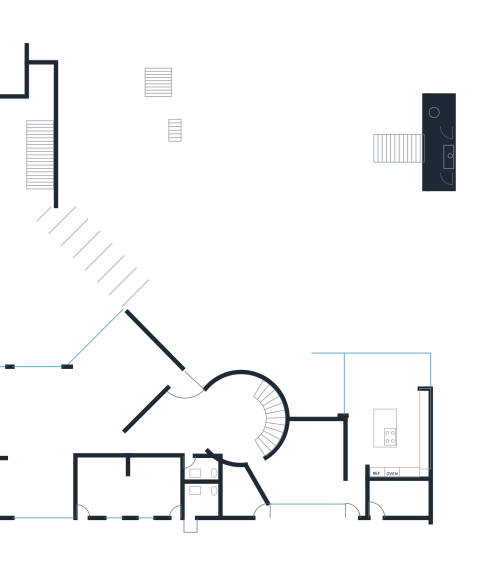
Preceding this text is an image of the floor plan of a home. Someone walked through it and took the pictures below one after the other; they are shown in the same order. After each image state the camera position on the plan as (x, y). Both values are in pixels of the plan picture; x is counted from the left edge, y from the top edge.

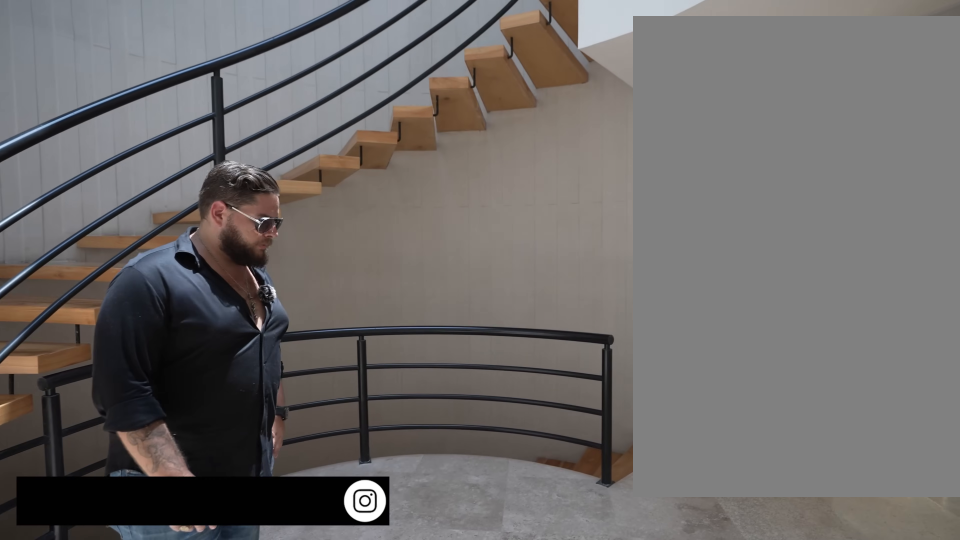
(230, 438)
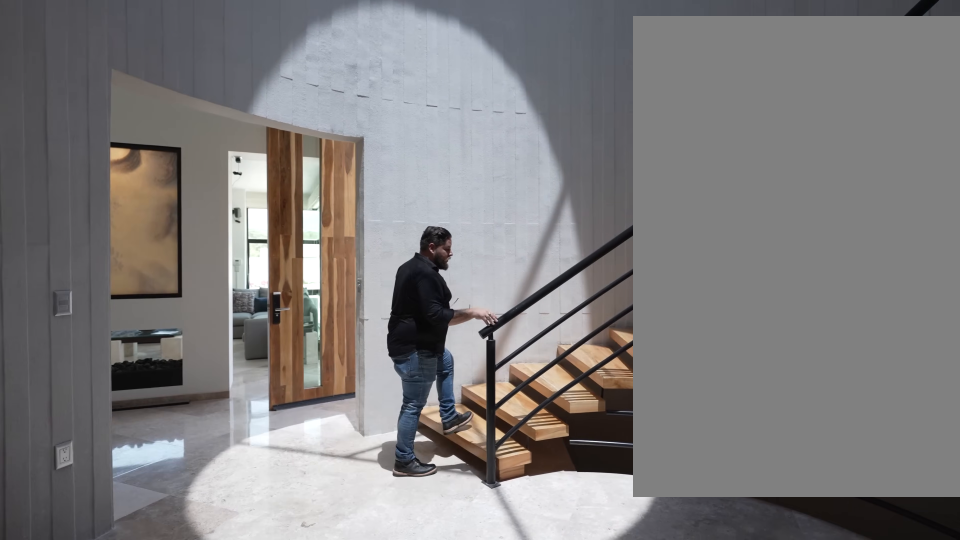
(220, 426)
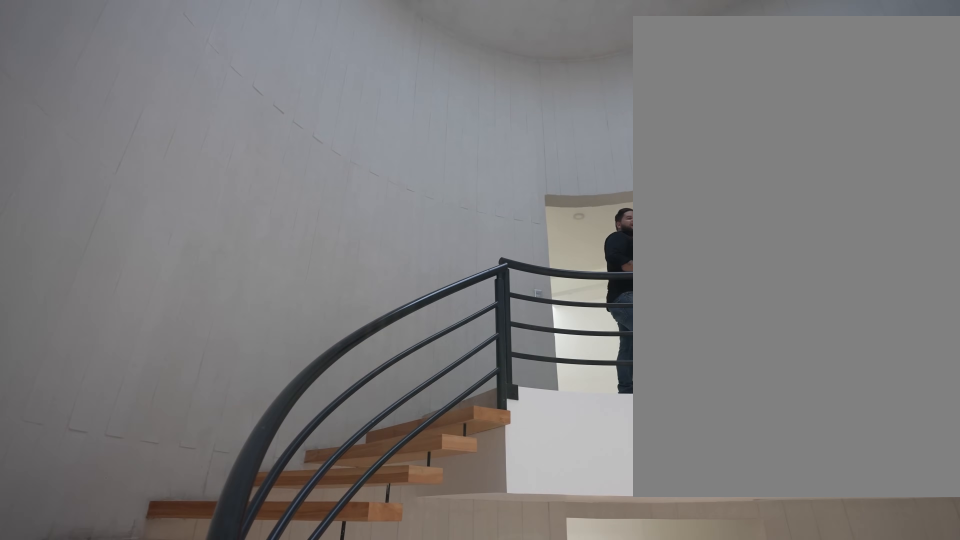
(219, 414)
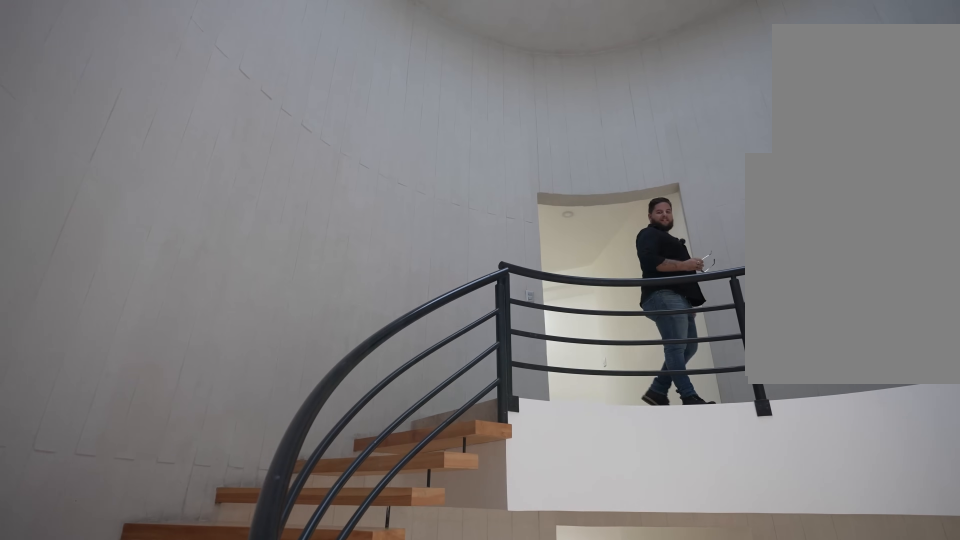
(220, 410)
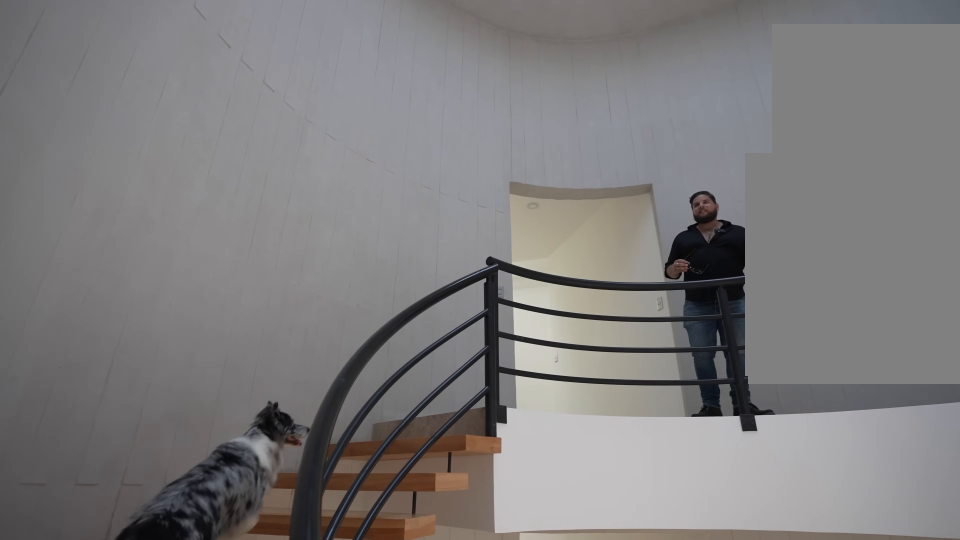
(230, 394)
